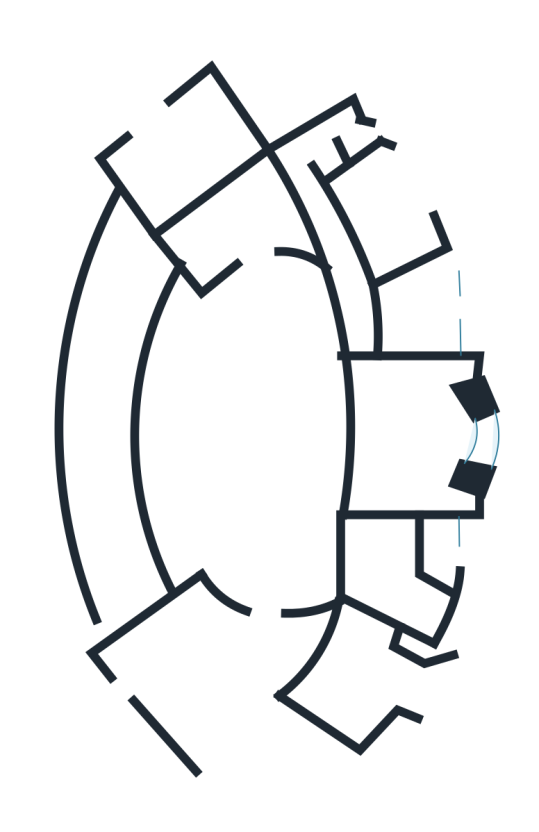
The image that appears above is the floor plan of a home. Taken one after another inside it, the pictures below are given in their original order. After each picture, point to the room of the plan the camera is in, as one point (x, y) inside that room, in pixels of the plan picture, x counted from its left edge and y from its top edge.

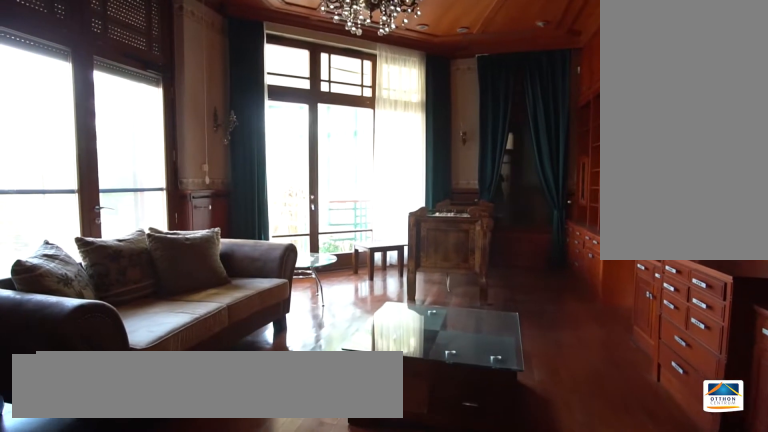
(255, 213)
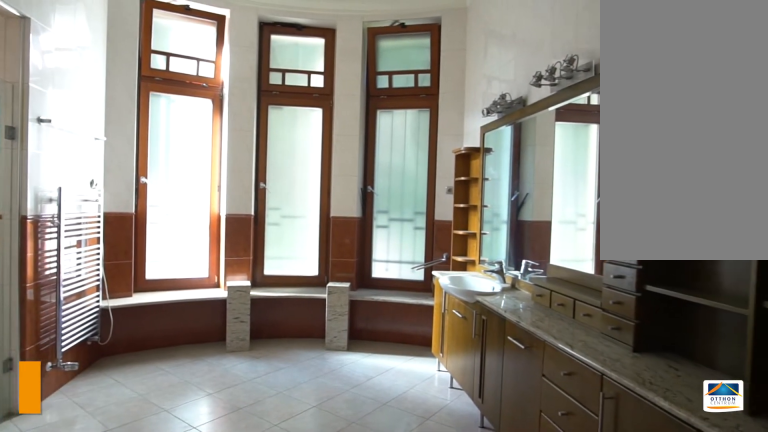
(387, 208)
